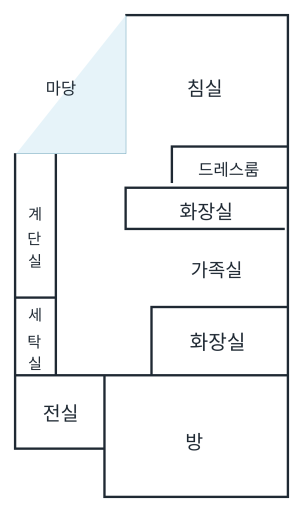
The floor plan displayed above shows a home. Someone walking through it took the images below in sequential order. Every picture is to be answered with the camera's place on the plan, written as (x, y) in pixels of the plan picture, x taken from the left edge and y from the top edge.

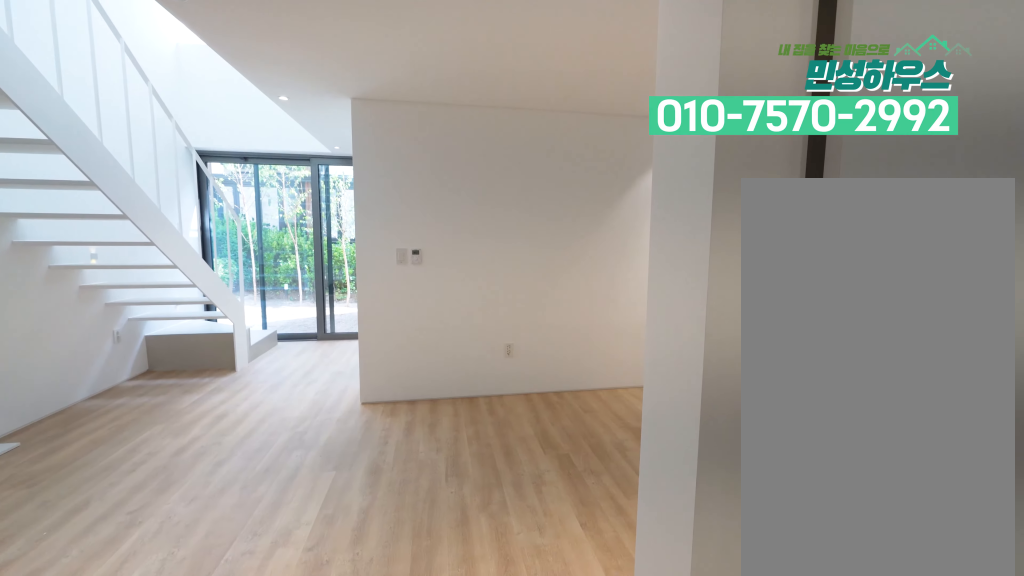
(130, 355)
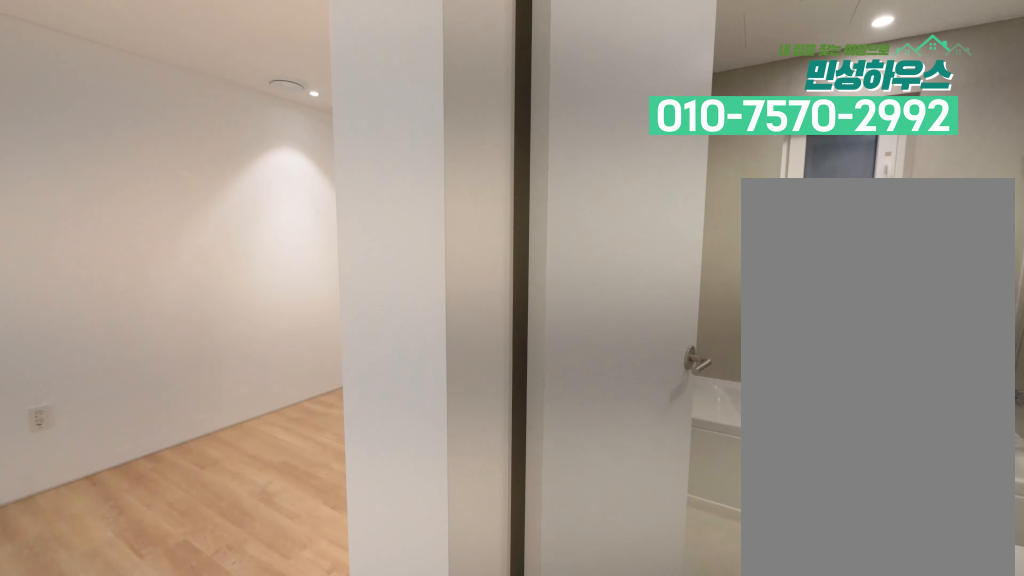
(130, 355)
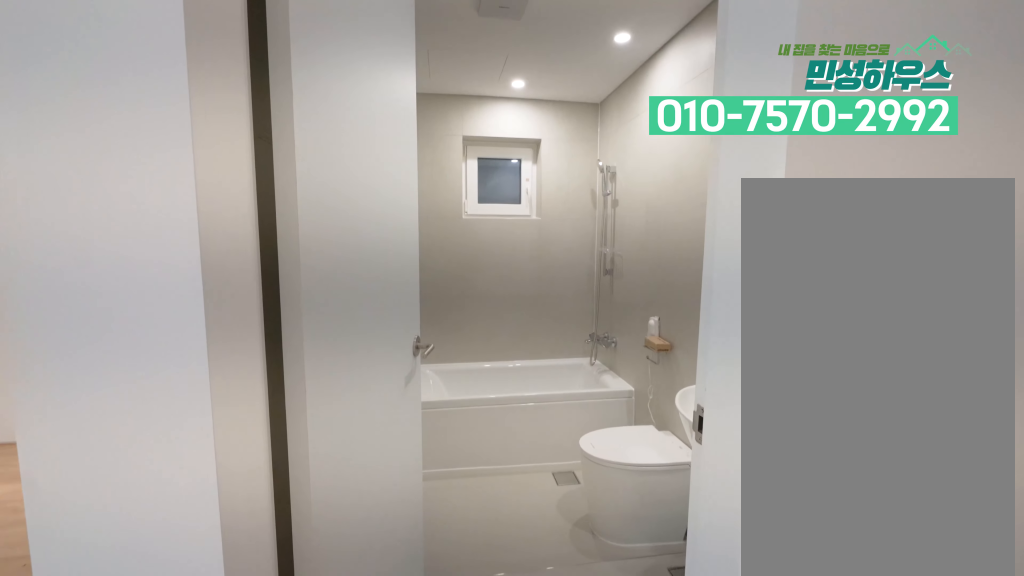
(130, 353)
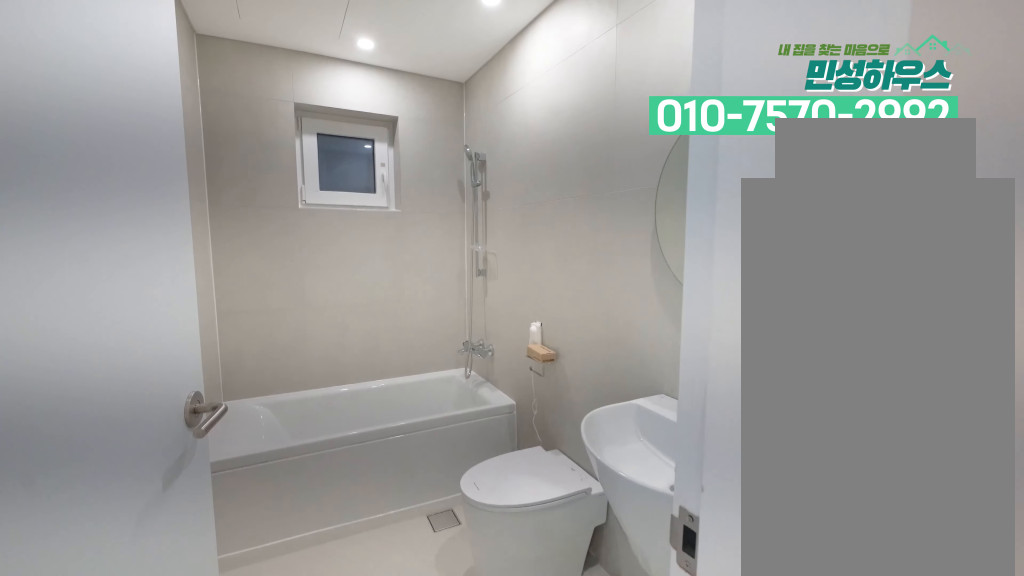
(156, 353)
